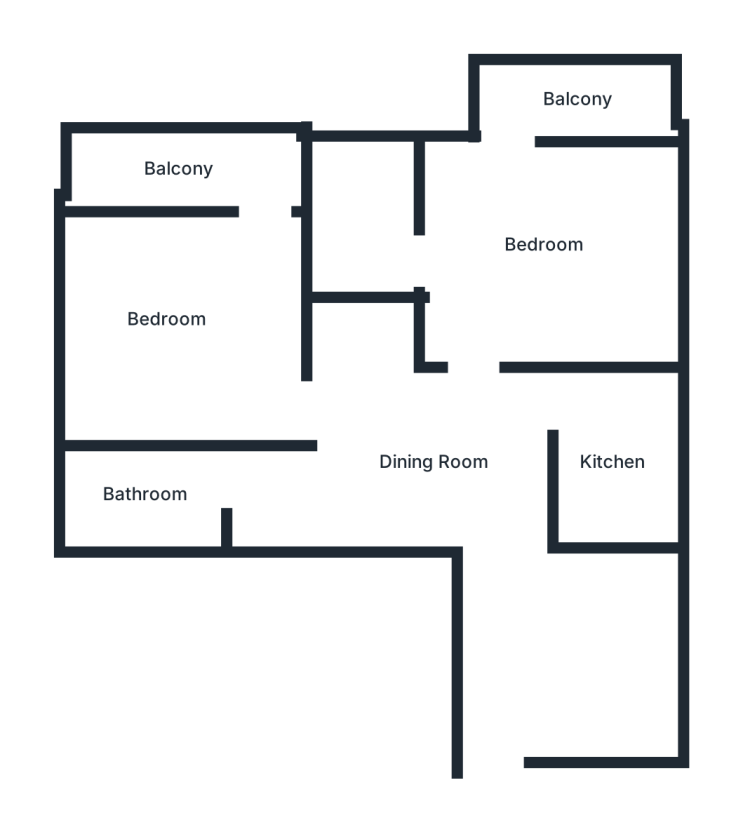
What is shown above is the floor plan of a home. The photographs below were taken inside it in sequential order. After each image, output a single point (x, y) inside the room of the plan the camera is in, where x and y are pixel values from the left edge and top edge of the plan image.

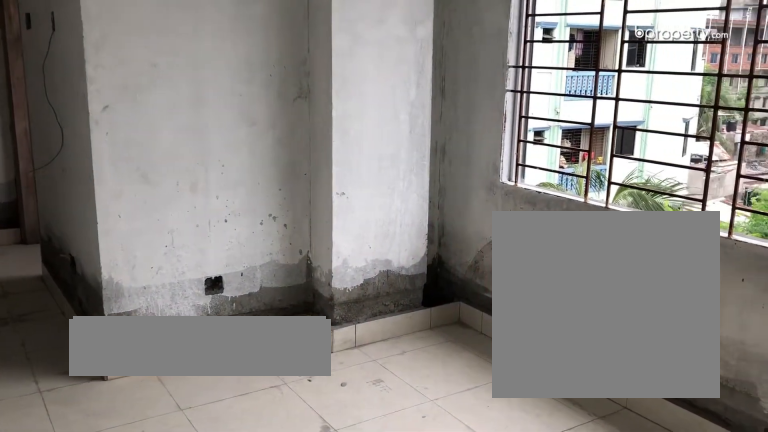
(591, 686)
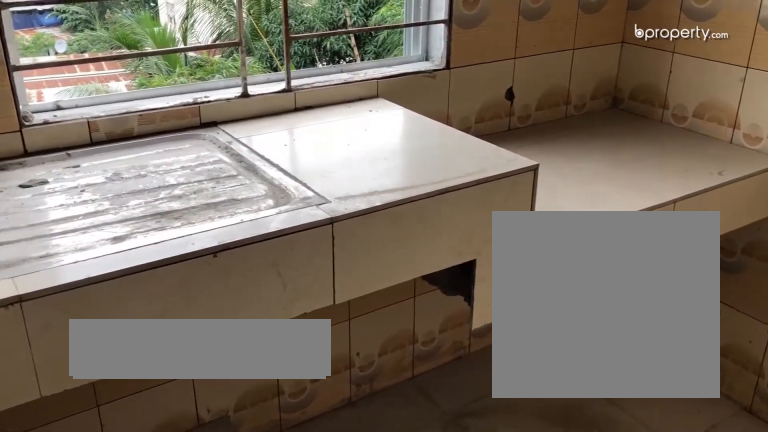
(615, 467)
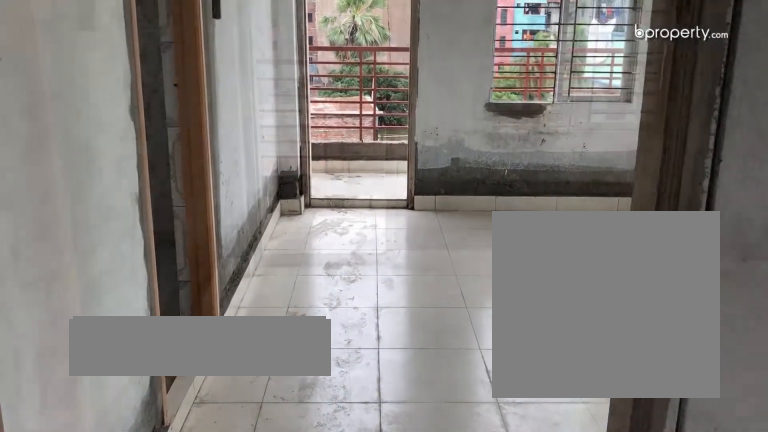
(542, 246)
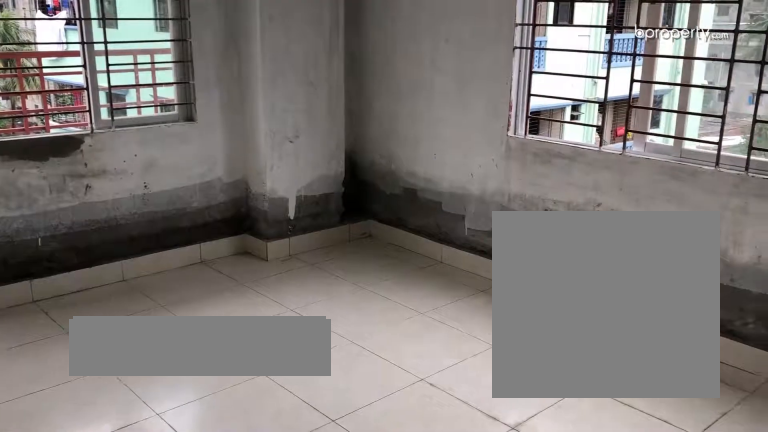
(542, 246)
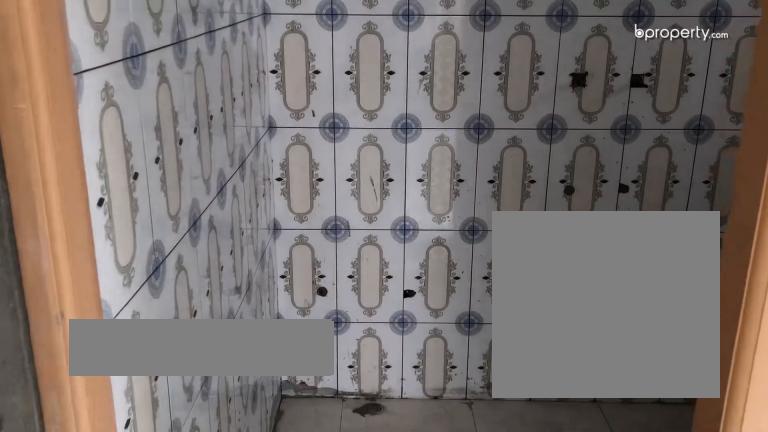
(366, 219)
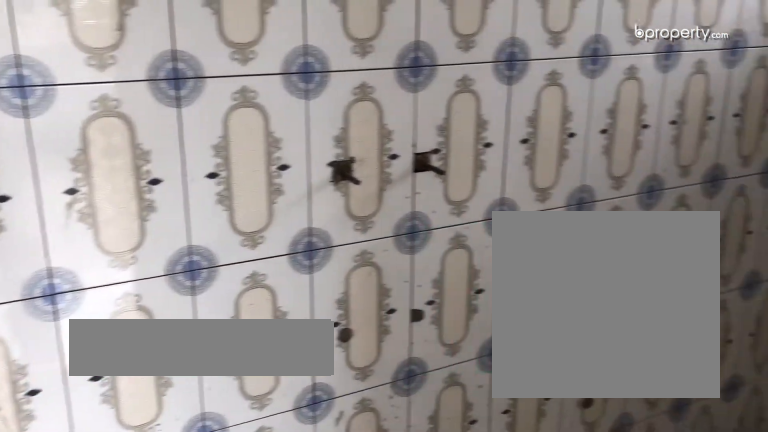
(366, 219)
